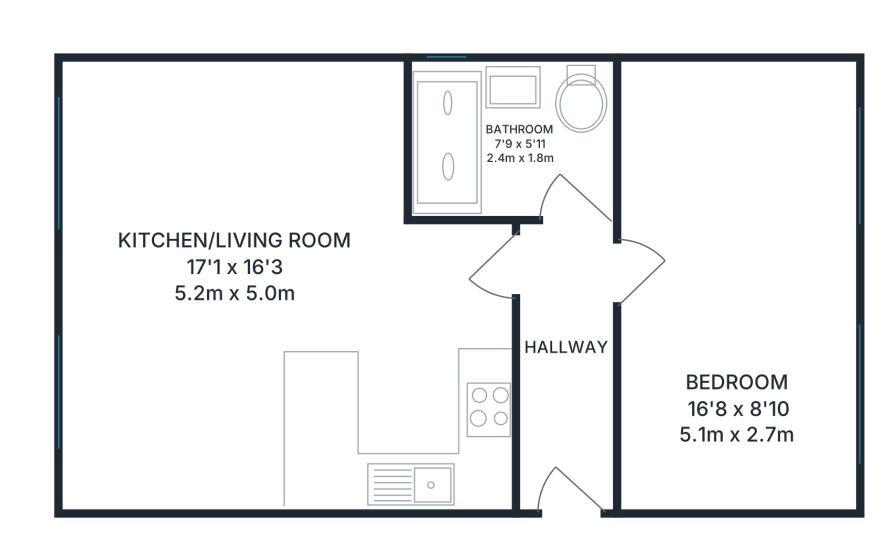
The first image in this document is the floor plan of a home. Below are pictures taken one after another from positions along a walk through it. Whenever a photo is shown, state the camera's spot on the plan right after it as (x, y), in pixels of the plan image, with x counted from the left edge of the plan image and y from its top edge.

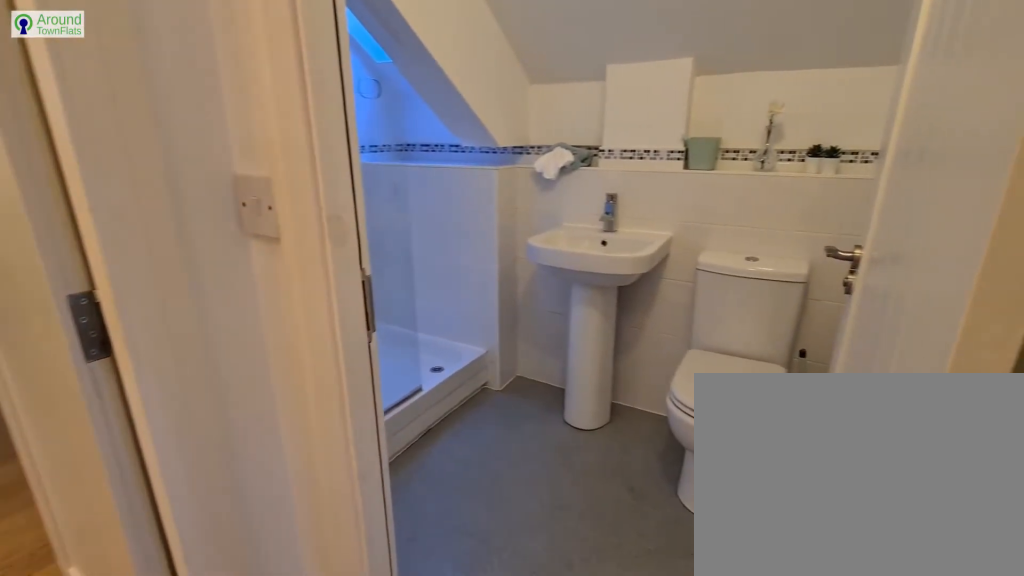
(579, 248)
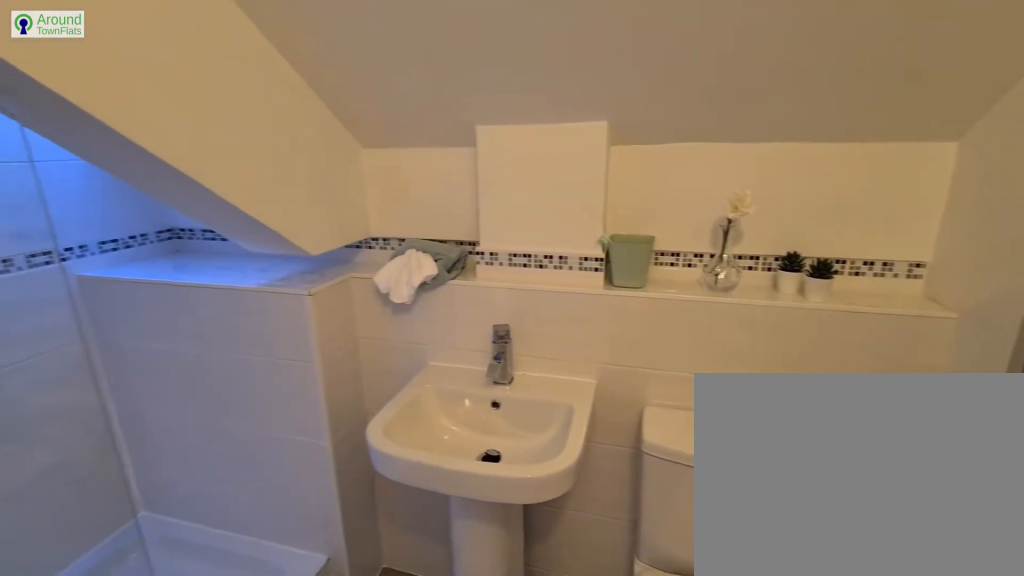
(583, 163)
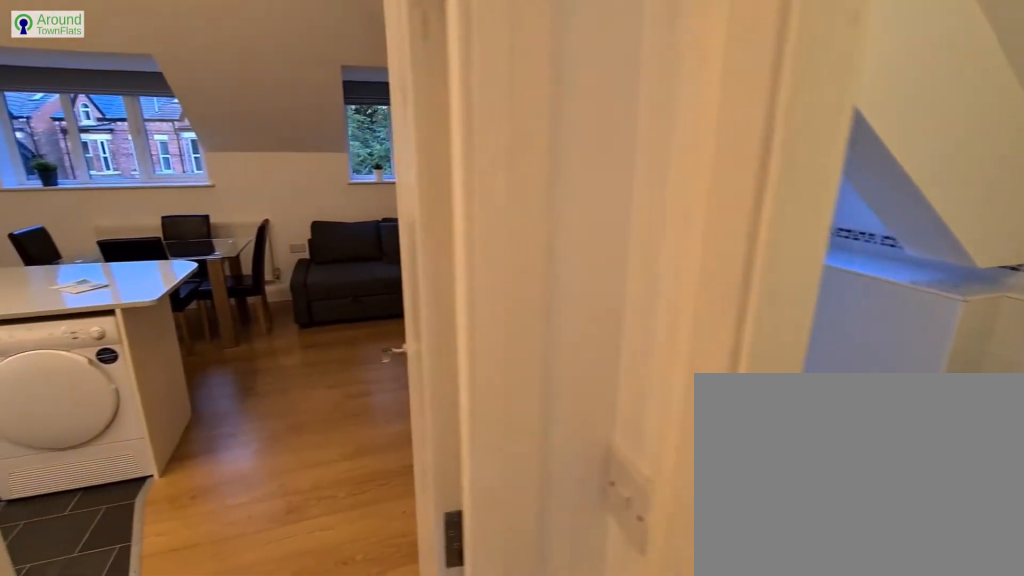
(560, 238)
